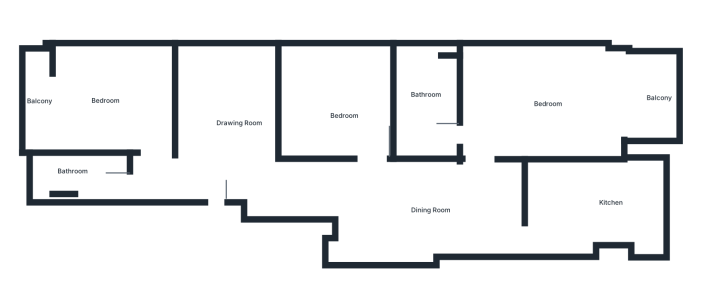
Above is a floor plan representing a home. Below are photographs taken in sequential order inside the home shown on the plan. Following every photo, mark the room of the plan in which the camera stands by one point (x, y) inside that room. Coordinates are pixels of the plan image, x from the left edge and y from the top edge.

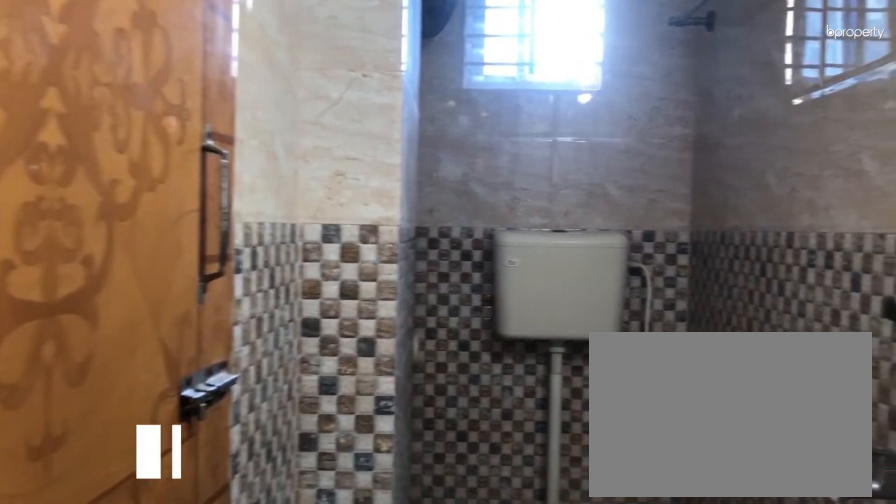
(83, 173)
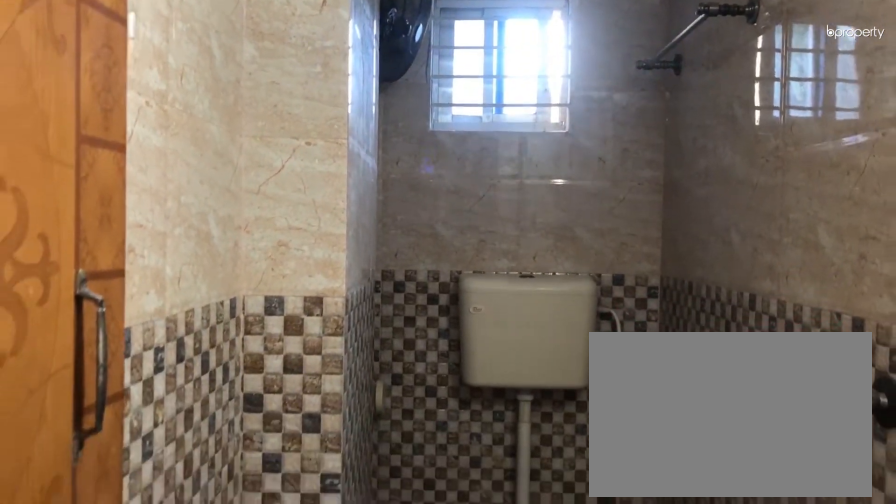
(85, 176)
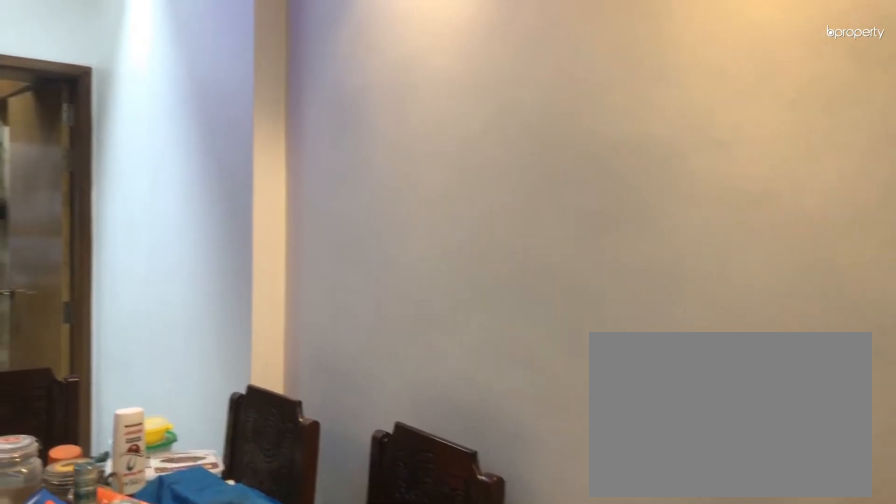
(403, 207)
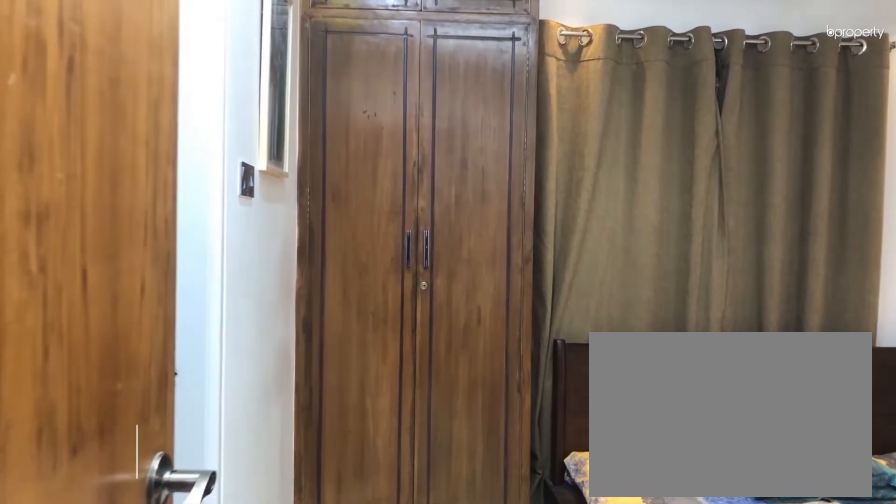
(558, 101)
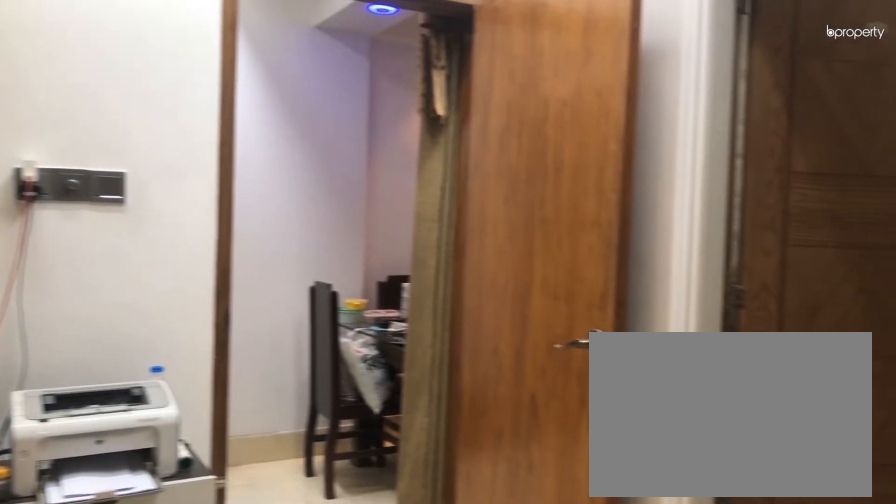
(552, 108)
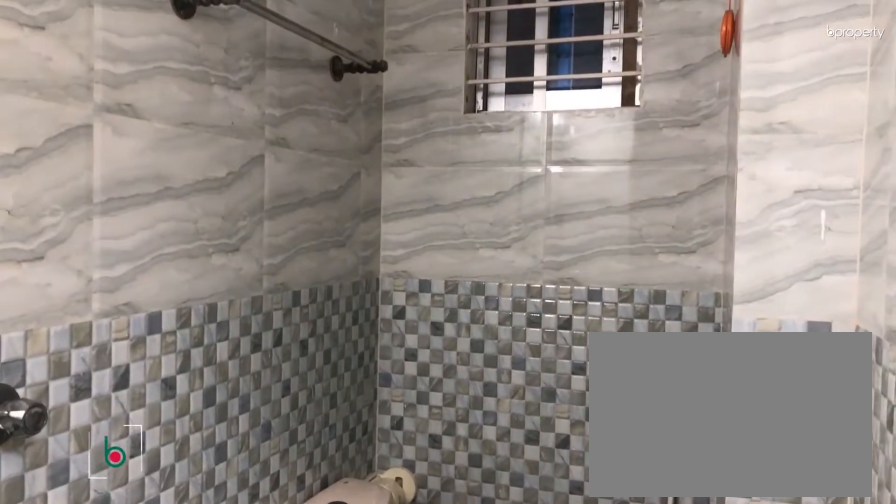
(430, 121)
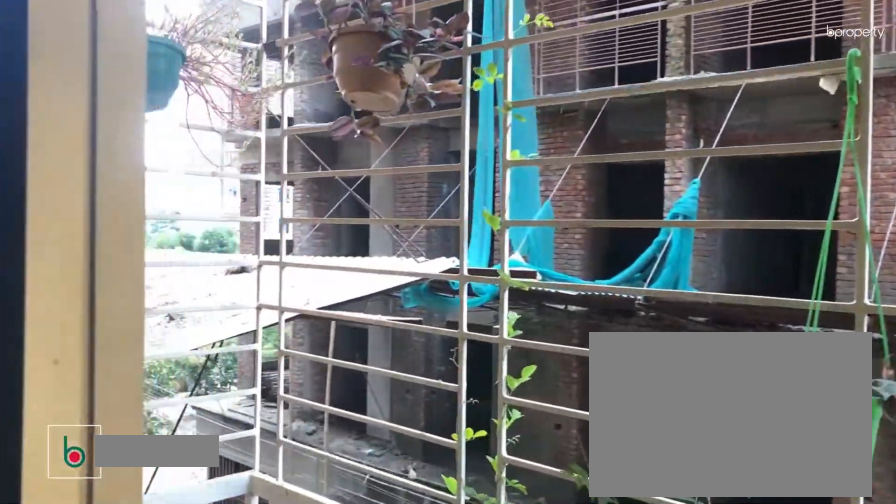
(649, 98)
